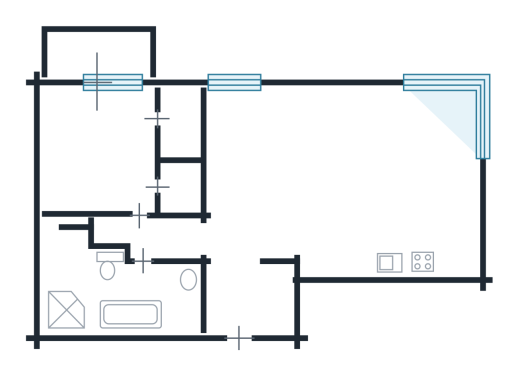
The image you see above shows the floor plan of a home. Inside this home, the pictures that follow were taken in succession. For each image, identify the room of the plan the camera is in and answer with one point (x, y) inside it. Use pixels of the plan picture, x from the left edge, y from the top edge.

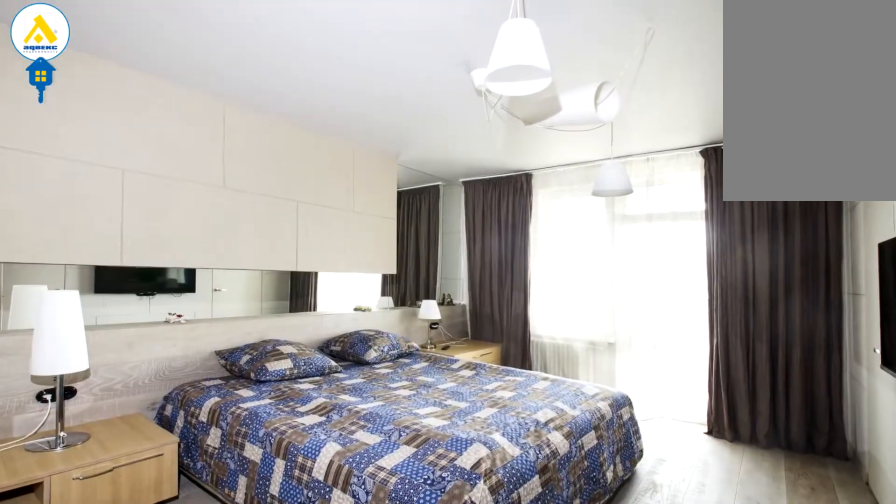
(97, 149)
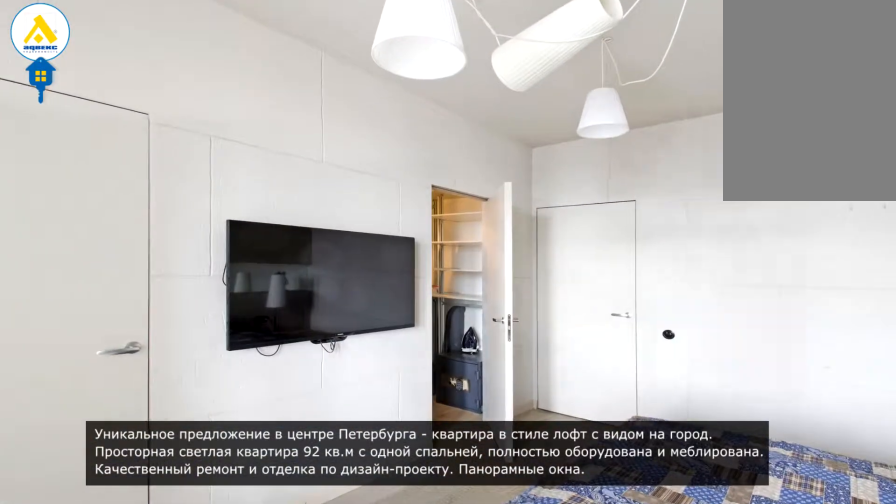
(97, 149)
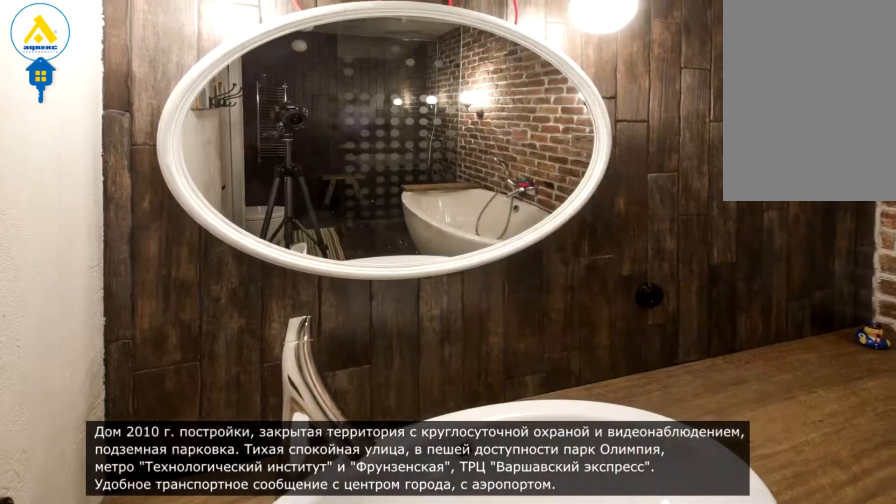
(87, 288)
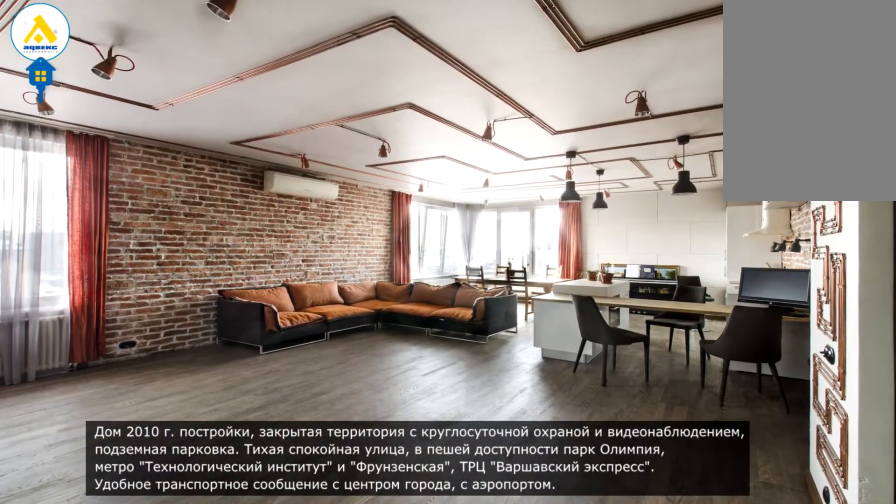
(290, 193)
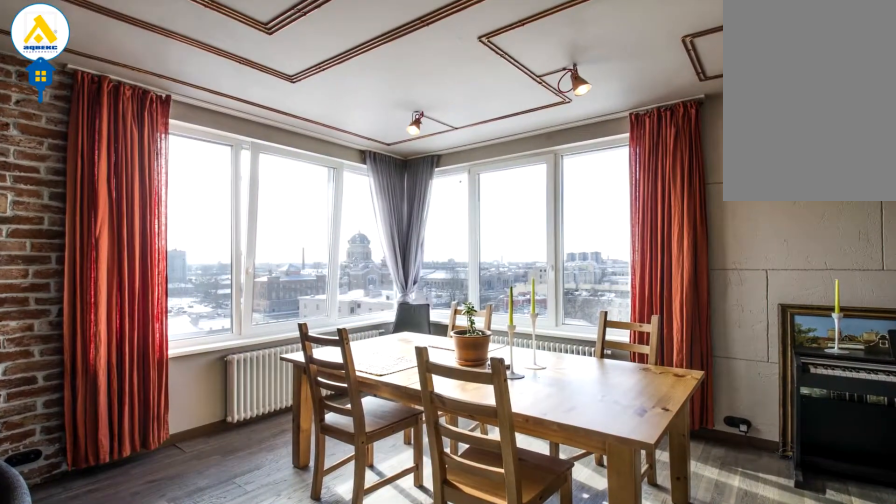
(290, 193)
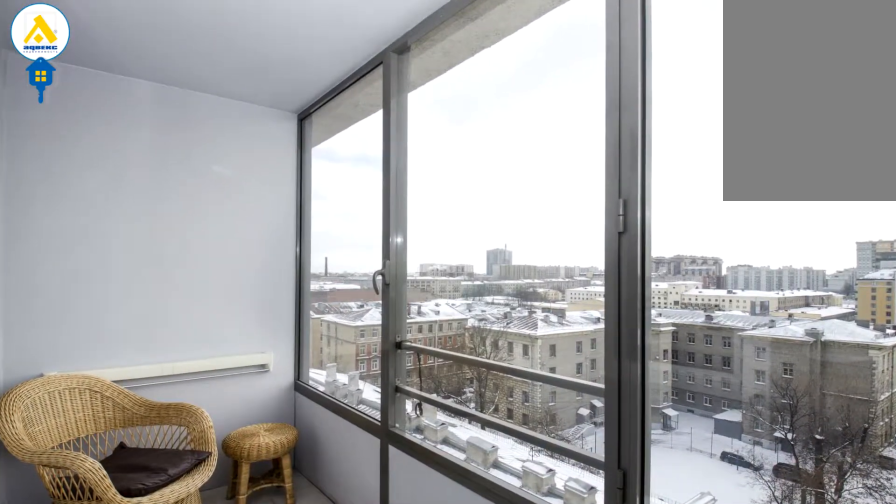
(104, 55)
